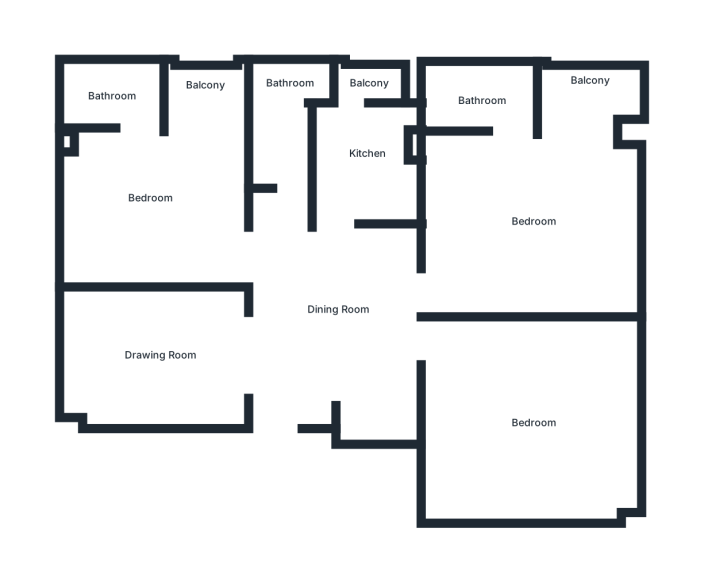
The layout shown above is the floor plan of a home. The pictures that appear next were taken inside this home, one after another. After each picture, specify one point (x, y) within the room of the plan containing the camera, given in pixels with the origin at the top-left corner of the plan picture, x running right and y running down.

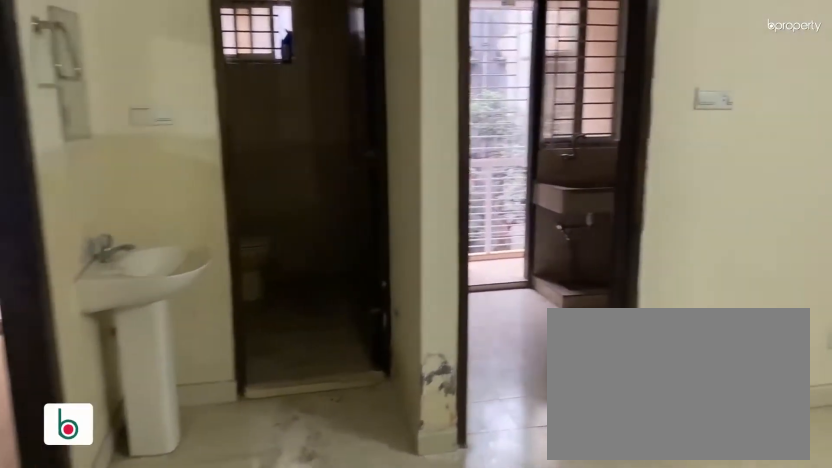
(326, 317)
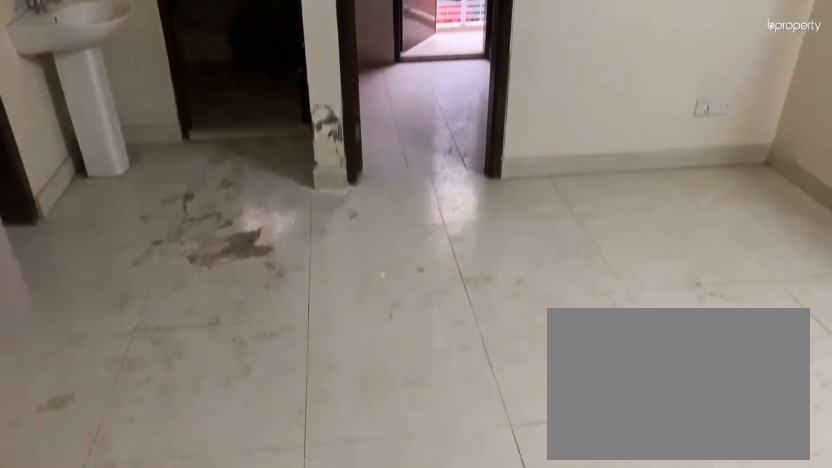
(326, 317)
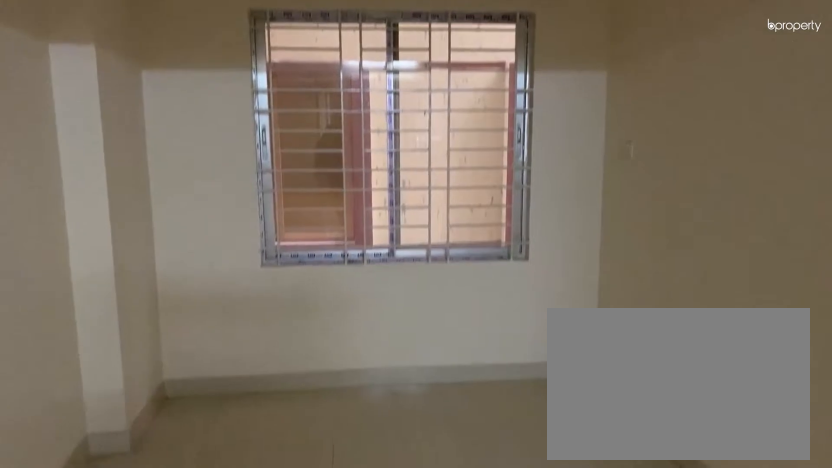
(160, 347)
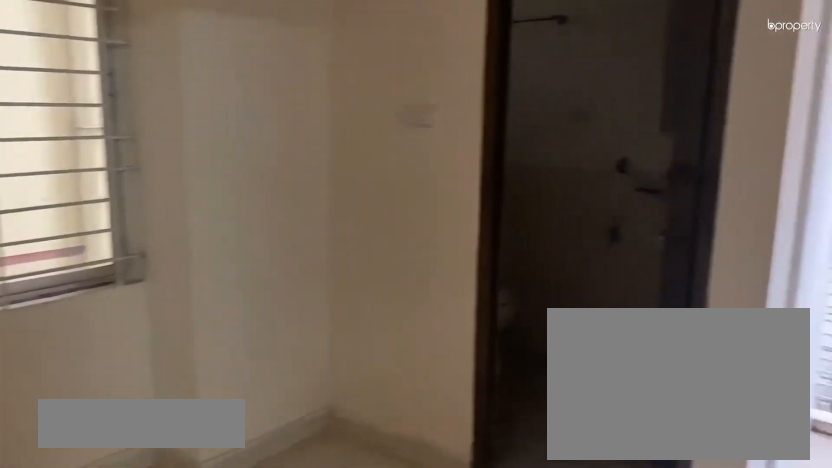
(148, 186)
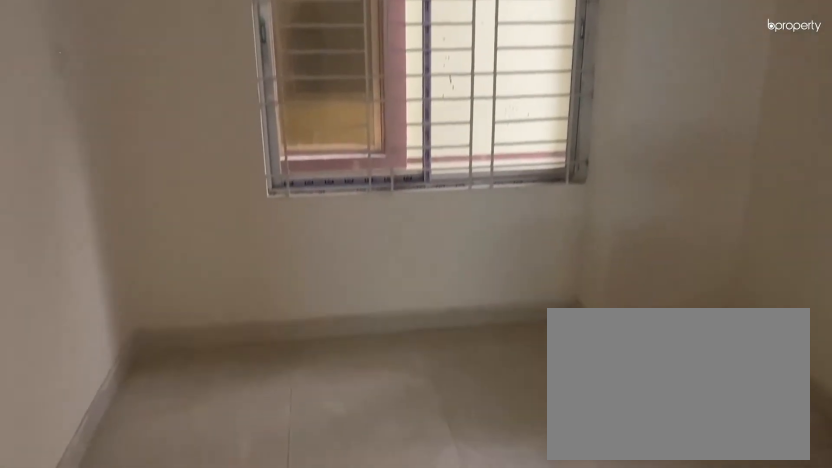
(148, 186)
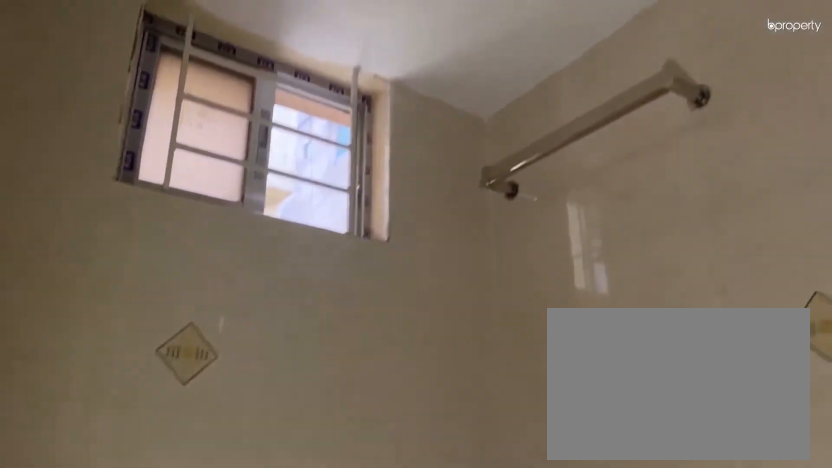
(107, 96)
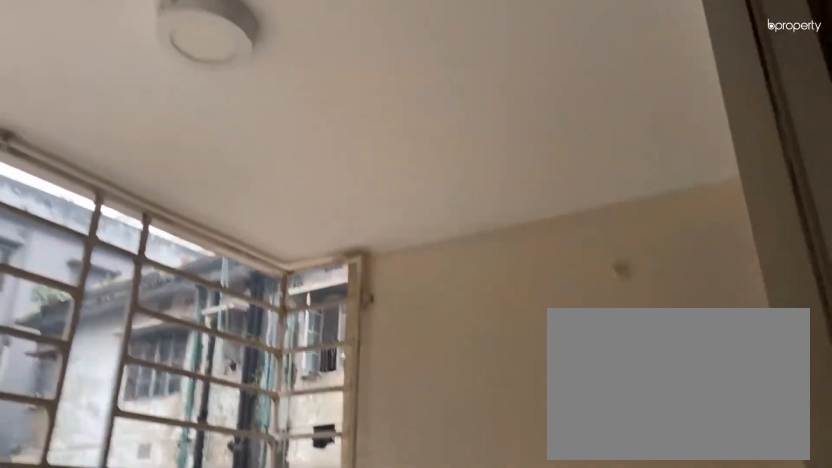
(206, 92)
